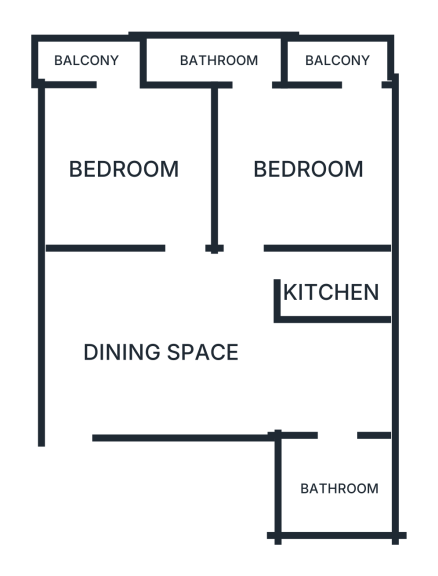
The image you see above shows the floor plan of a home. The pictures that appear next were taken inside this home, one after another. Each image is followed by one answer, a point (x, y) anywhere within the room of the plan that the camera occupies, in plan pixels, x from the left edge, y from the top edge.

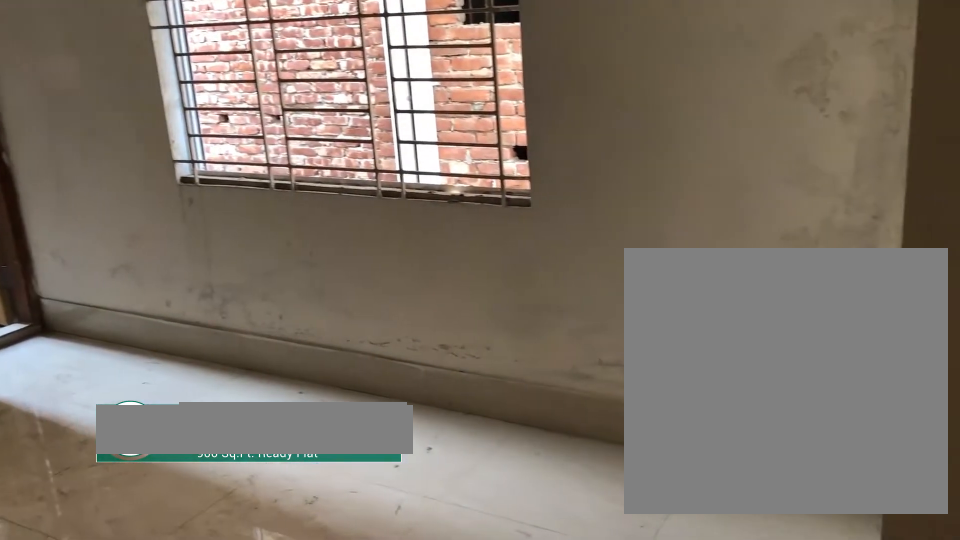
(311, 173)
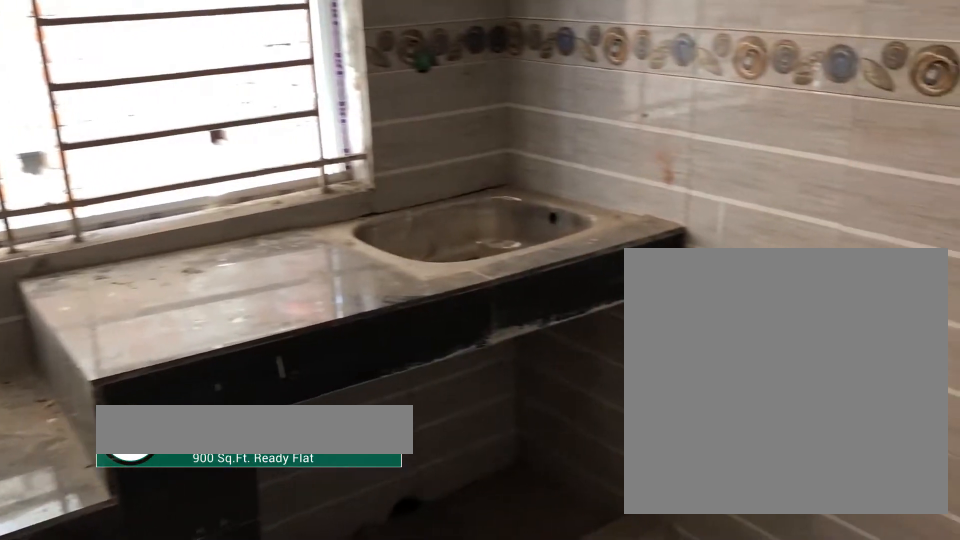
(330, 289)
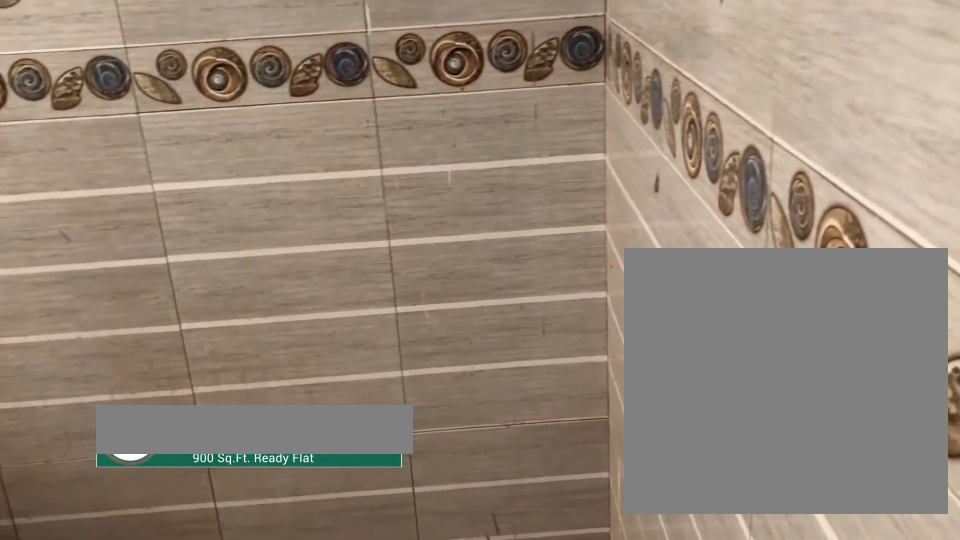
(330, 289)
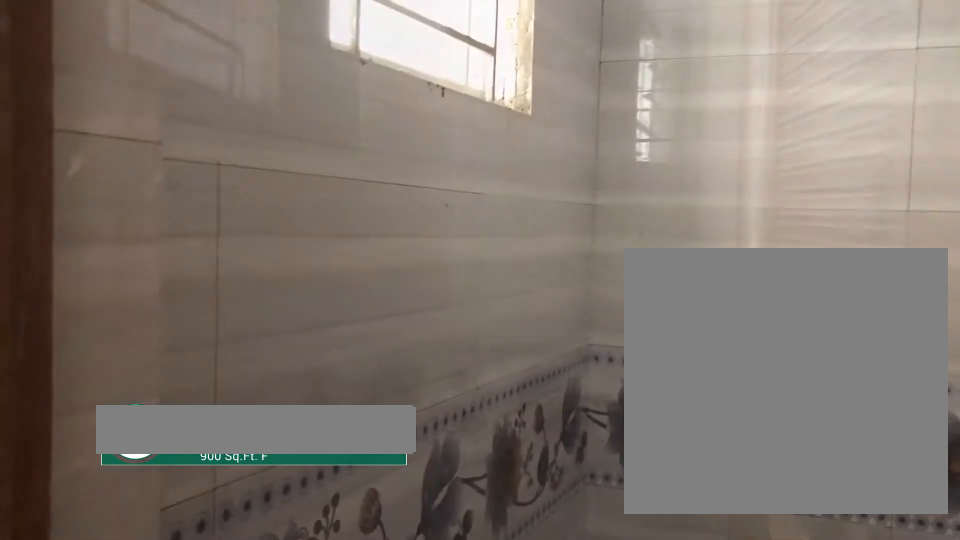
(330, 499)
